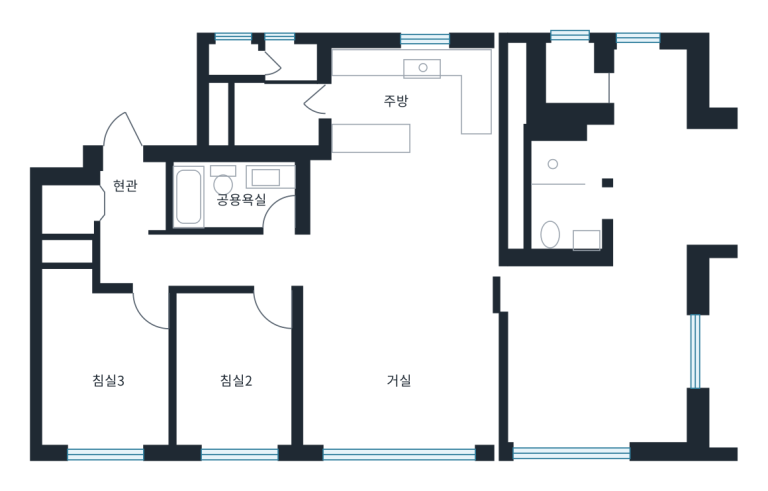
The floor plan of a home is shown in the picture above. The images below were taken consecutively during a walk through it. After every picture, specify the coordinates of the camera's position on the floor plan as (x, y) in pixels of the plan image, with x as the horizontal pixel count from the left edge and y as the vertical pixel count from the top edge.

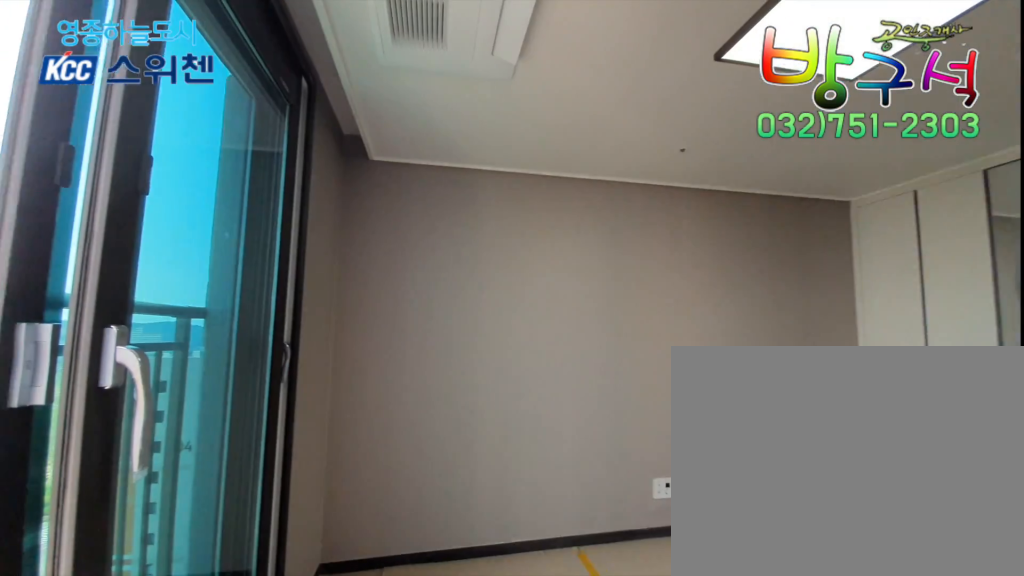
(100, 325)
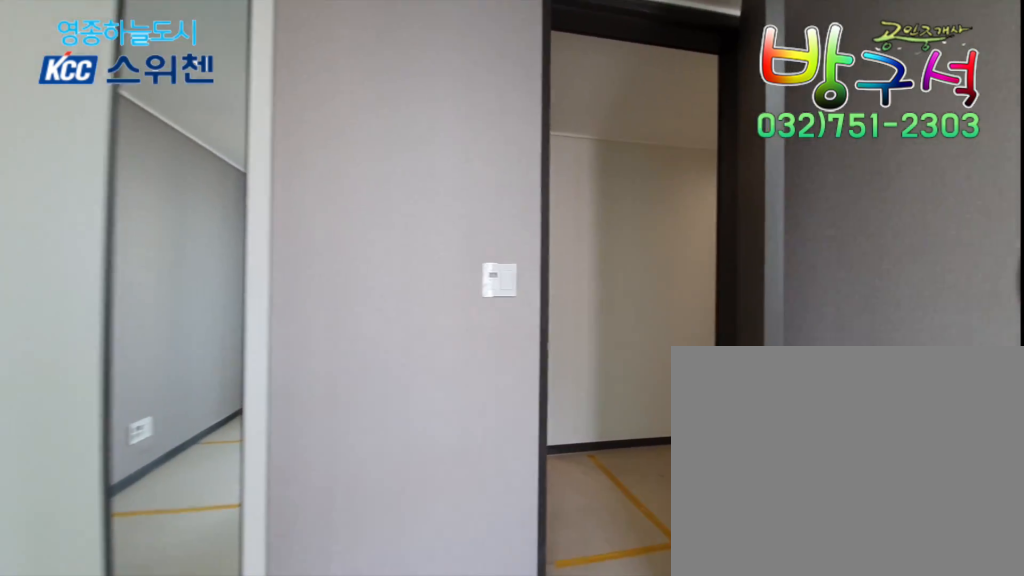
(100, 325)
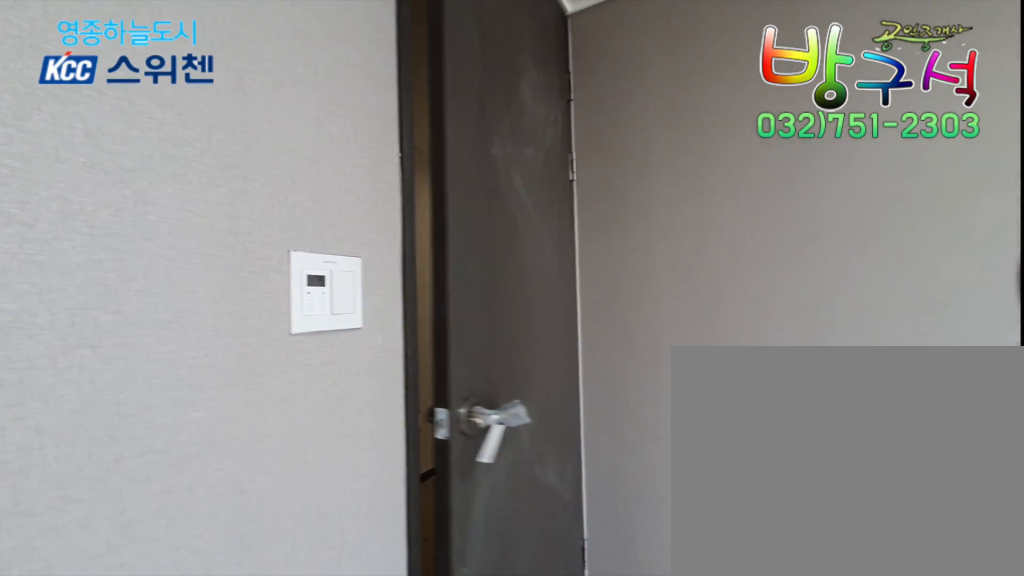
(100, 325)
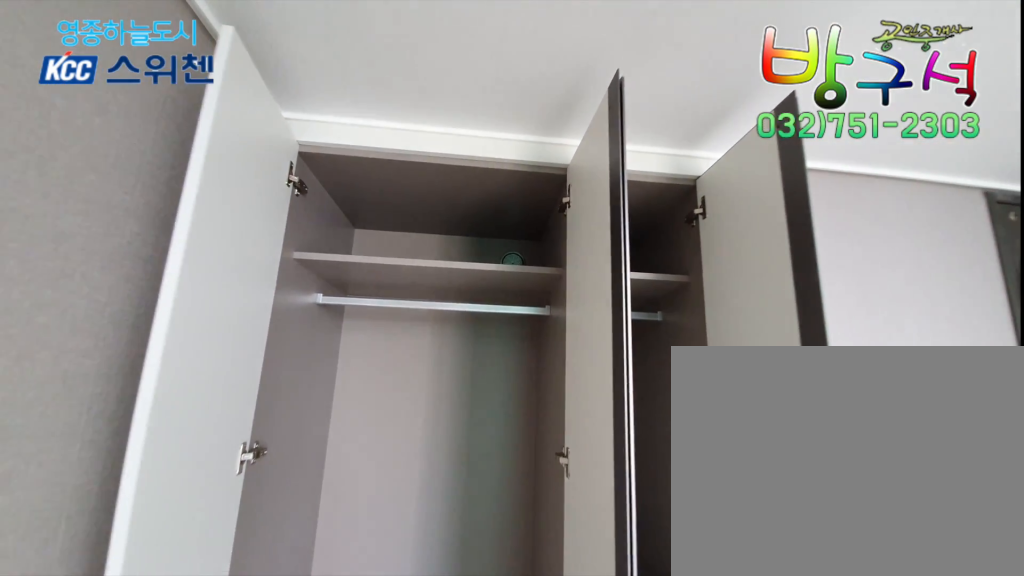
(100, 327)
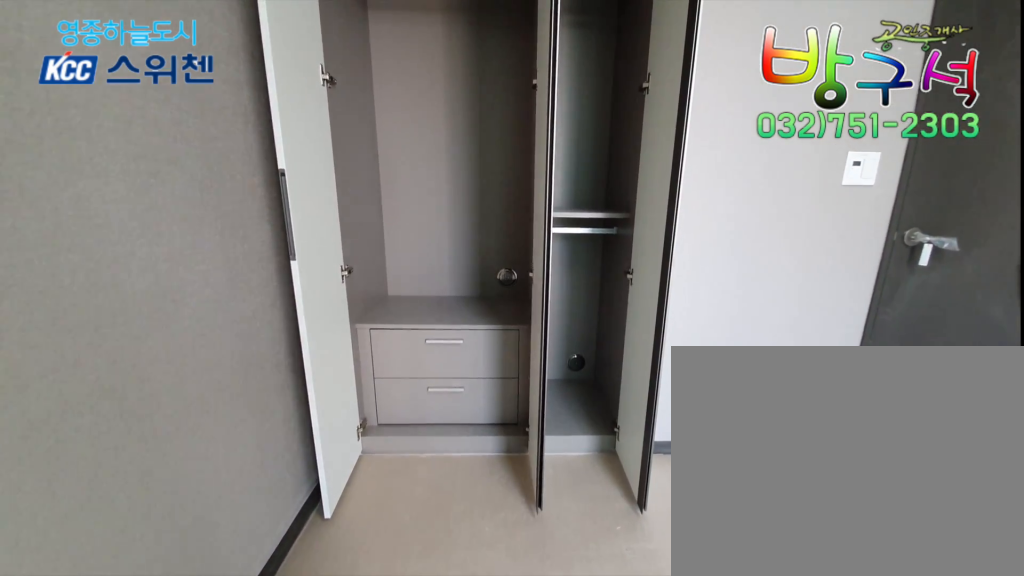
(100, 325)
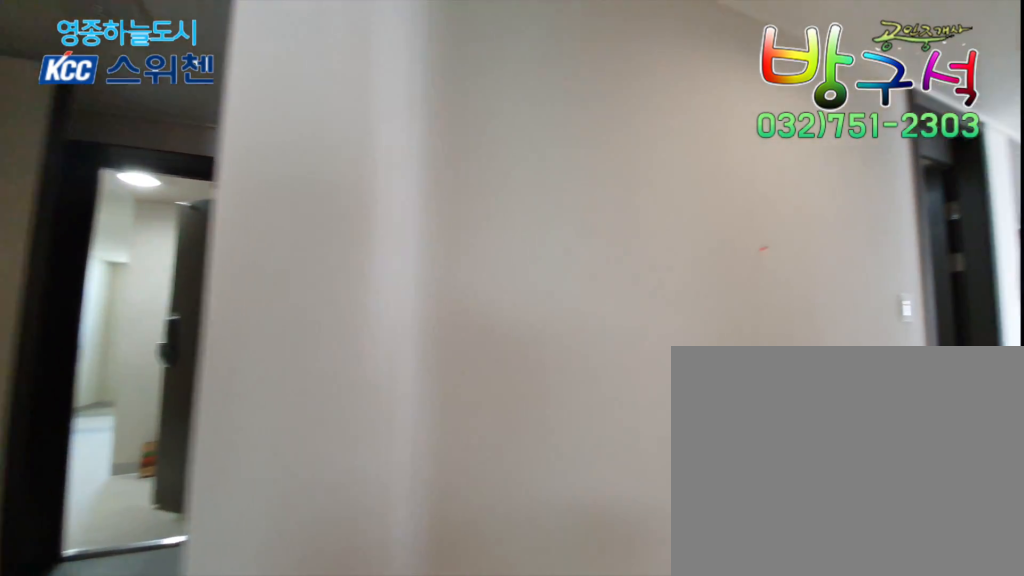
(232, 259)
